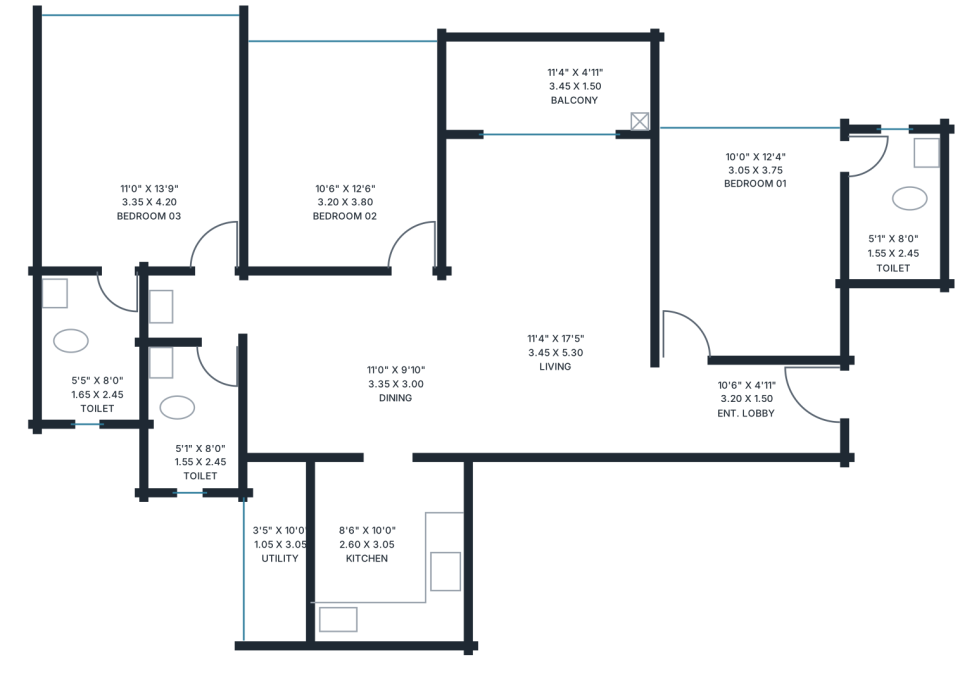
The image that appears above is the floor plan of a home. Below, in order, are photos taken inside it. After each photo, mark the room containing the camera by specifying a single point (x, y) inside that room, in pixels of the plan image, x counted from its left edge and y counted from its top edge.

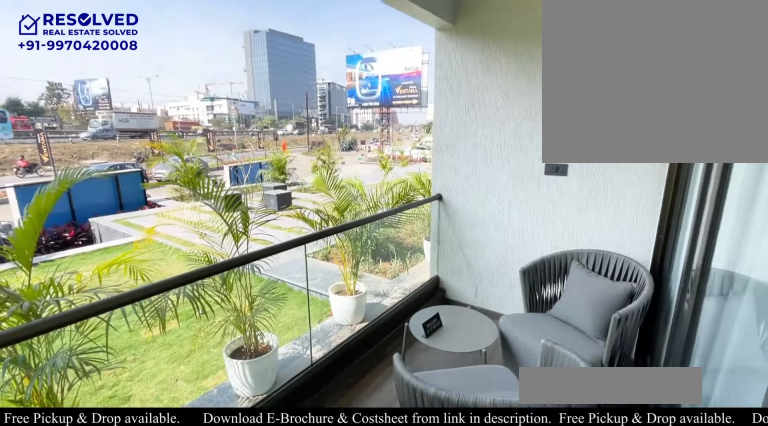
(547, 84)
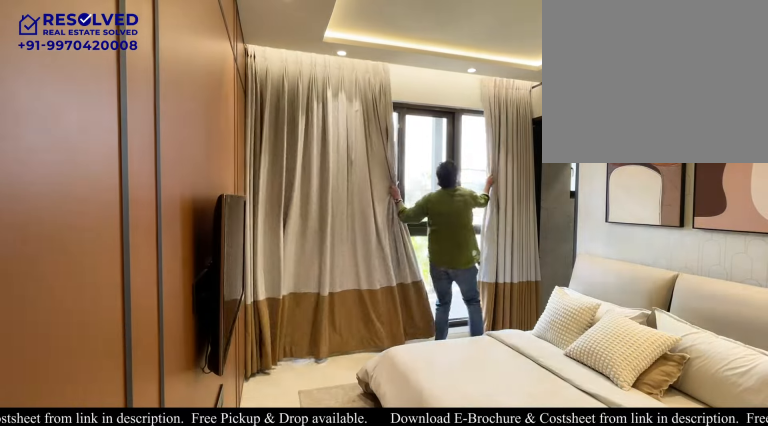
(750, 243)
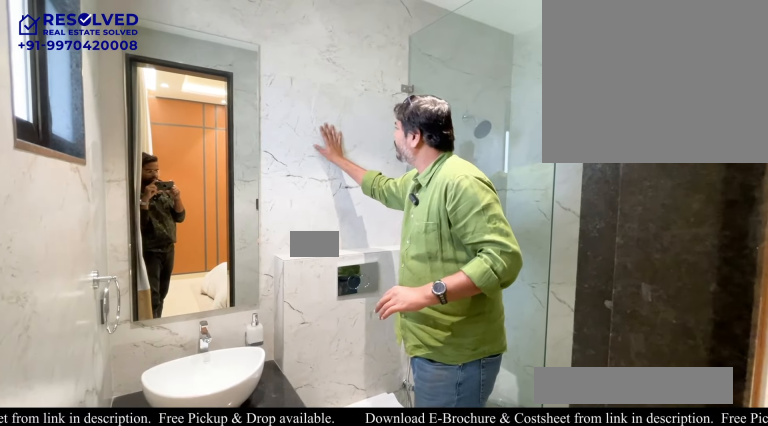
(893, 208)
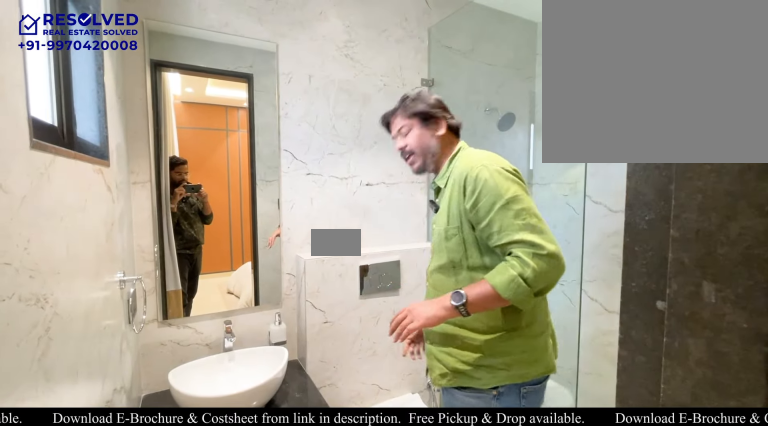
(893, 208)
